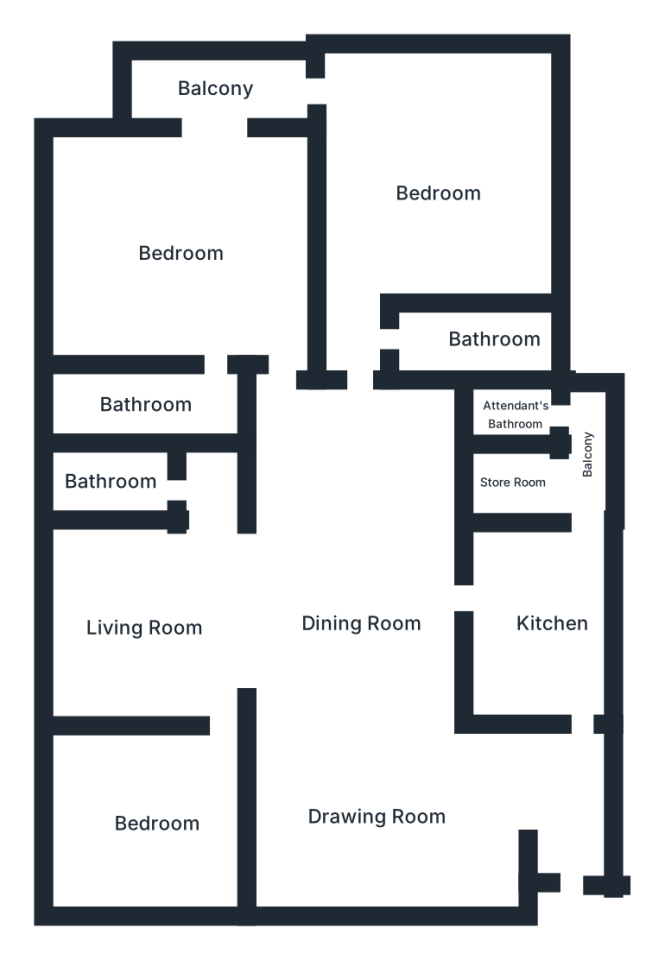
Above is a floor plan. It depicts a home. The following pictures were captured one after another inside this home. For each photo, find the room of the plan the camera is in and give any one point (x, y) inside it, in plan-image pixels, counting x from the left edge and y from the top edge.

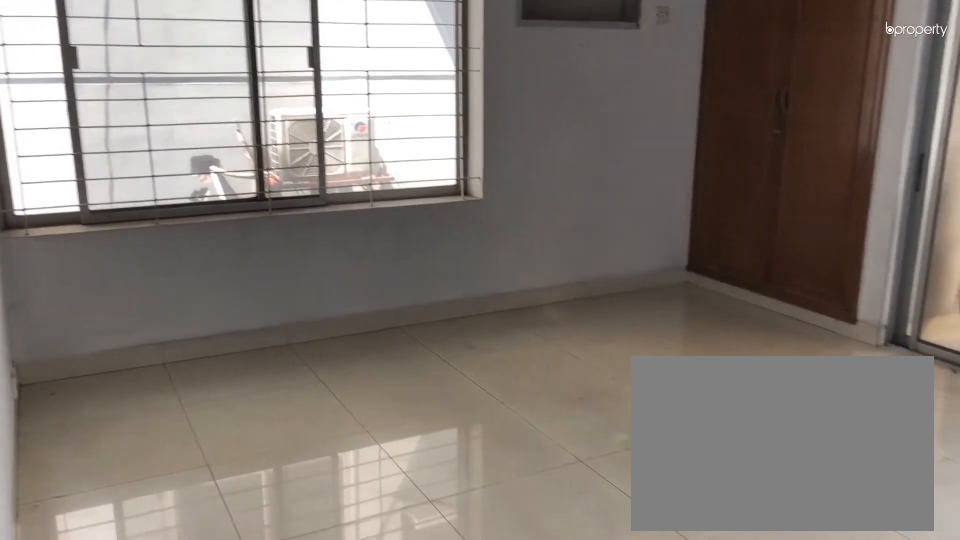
(186, 249)
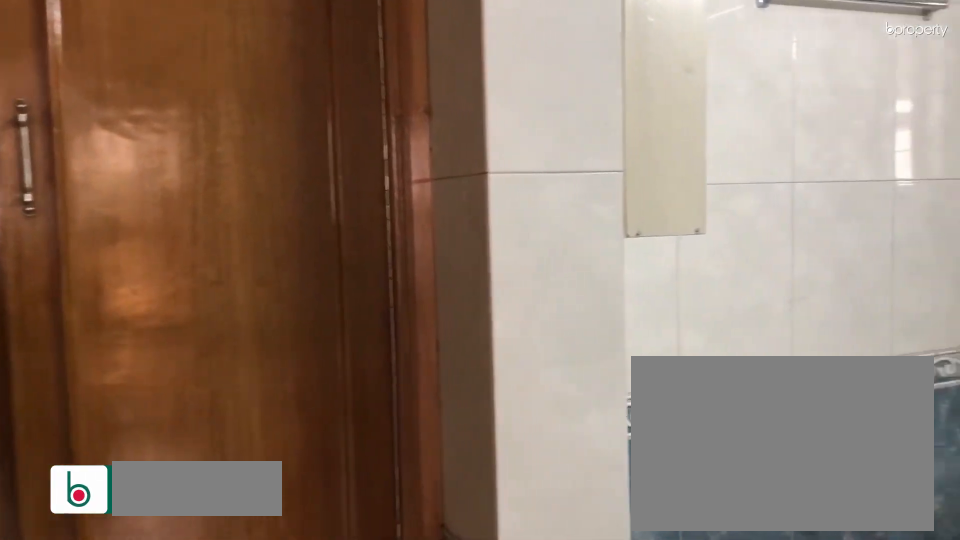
(145, 400)
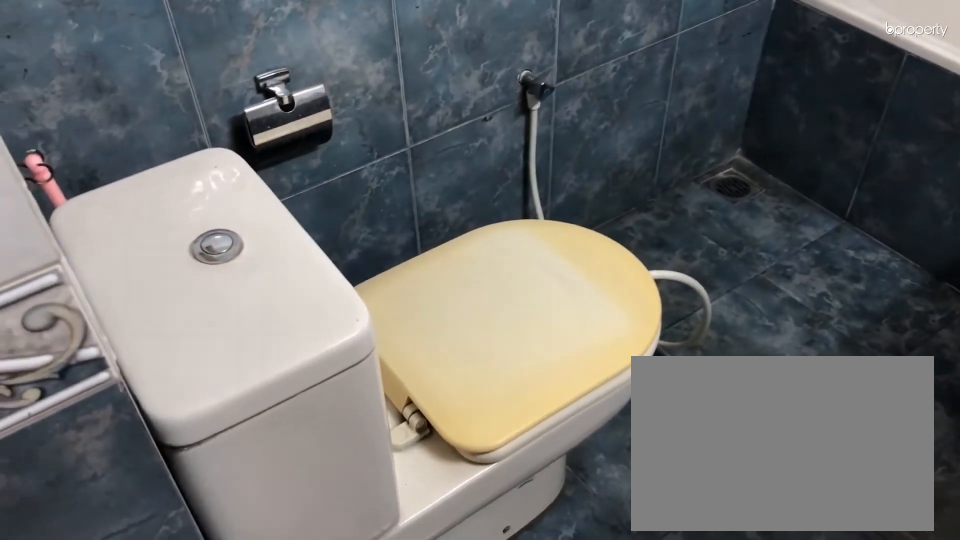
(145, 400)
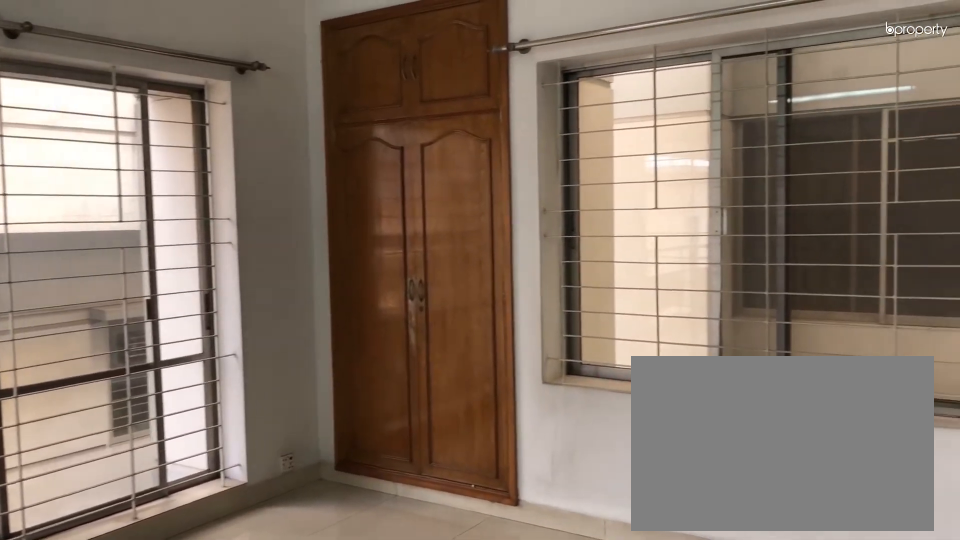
(453, 188)
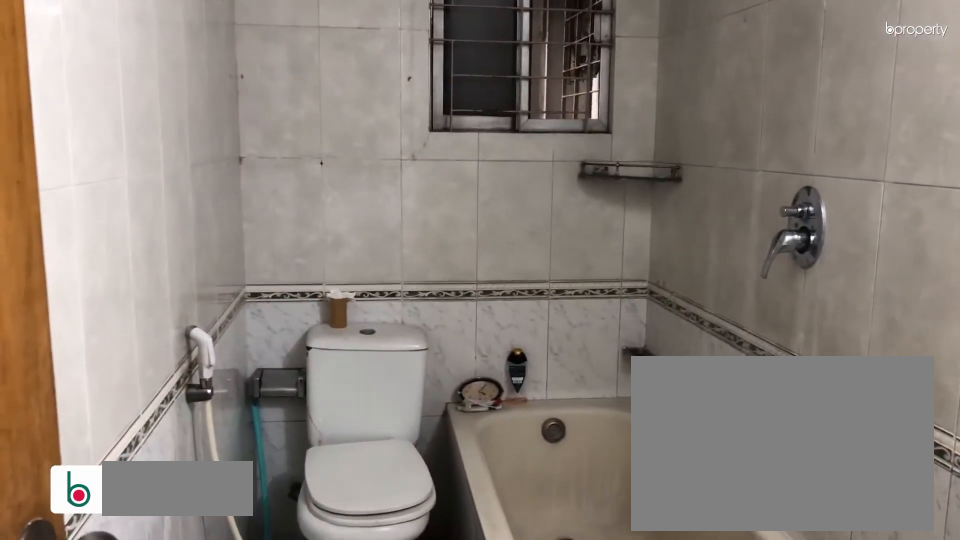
(469, 326)
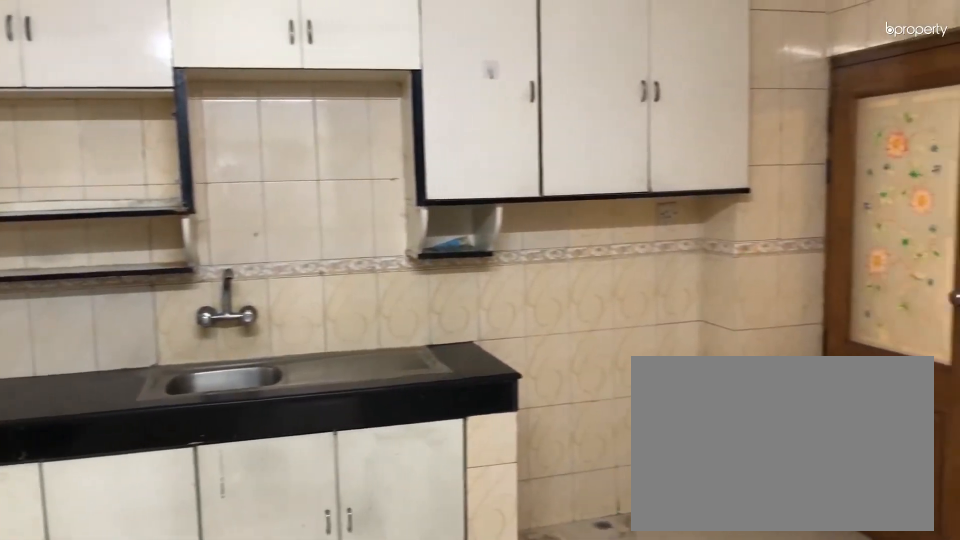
(552, 619)
